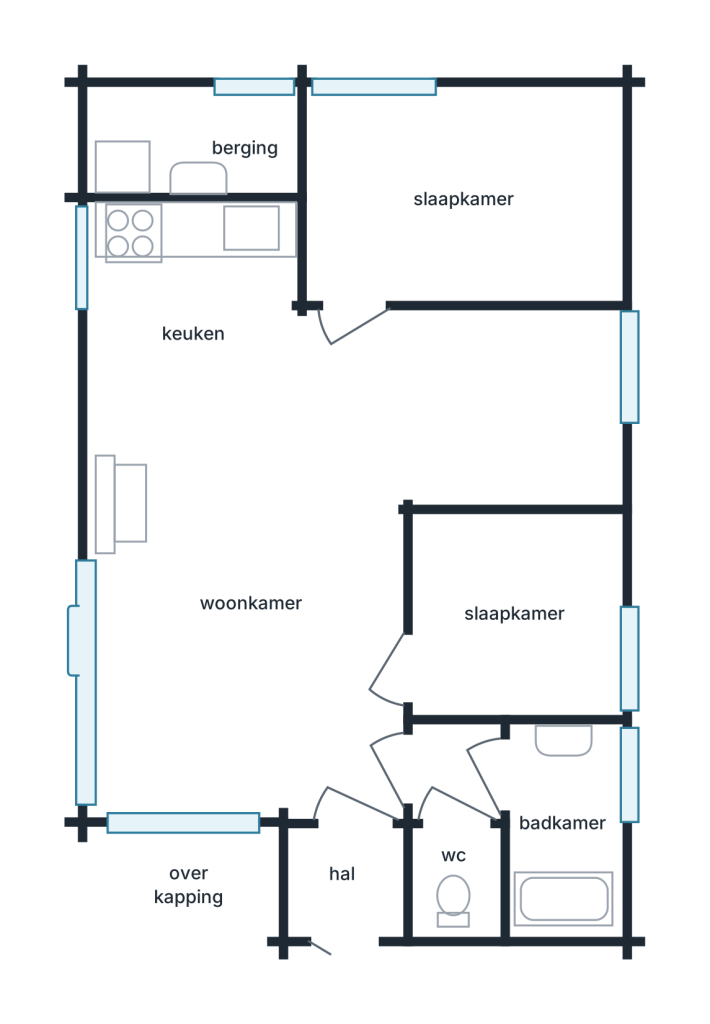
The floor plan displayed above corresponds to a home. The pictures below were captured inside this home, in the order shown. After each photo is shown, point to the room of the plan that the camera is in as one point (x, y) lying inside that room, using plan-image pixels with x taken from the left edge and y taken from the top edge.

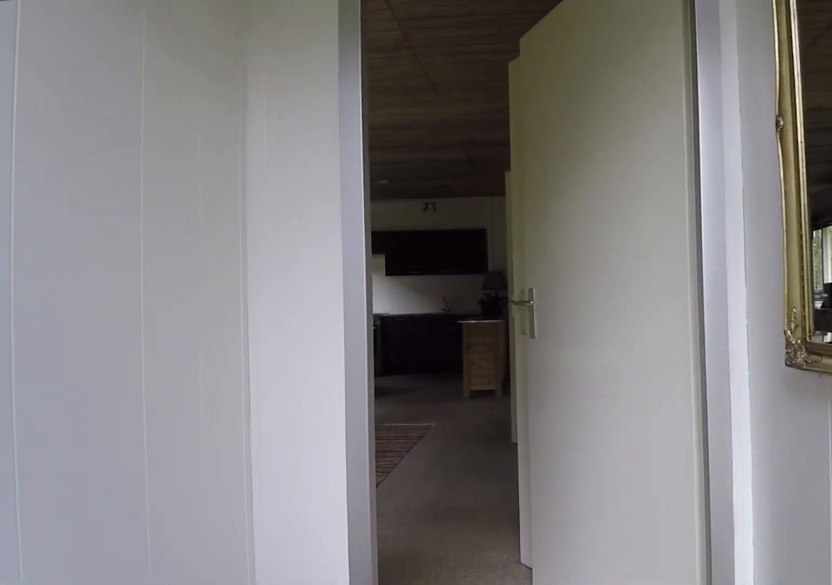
(348, 877)
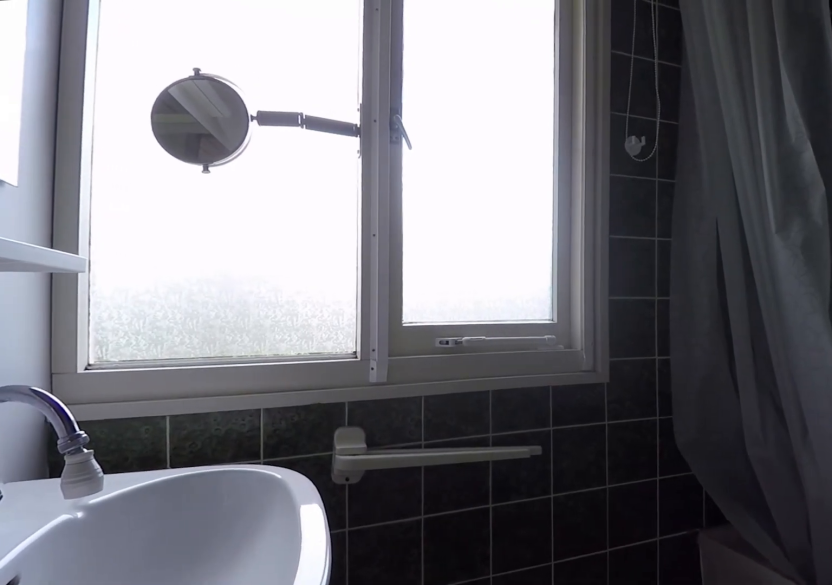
(563, 824)
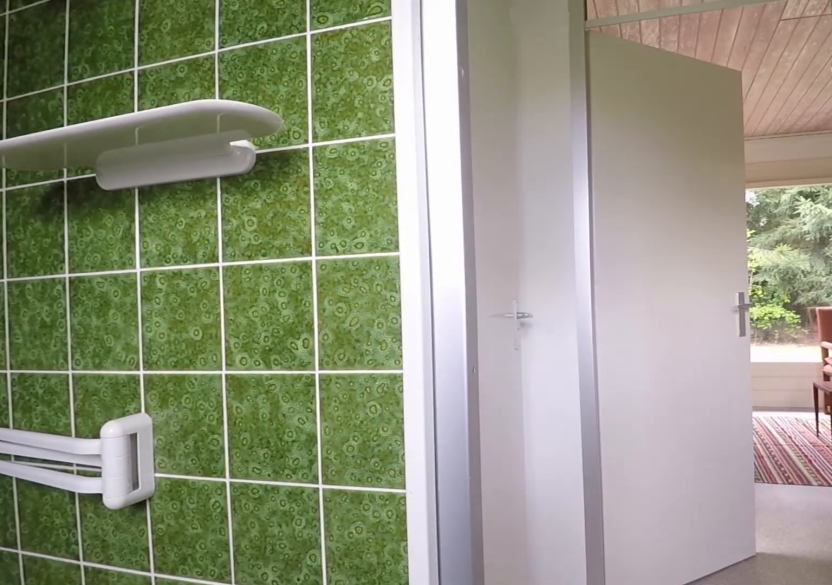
(563, 824)
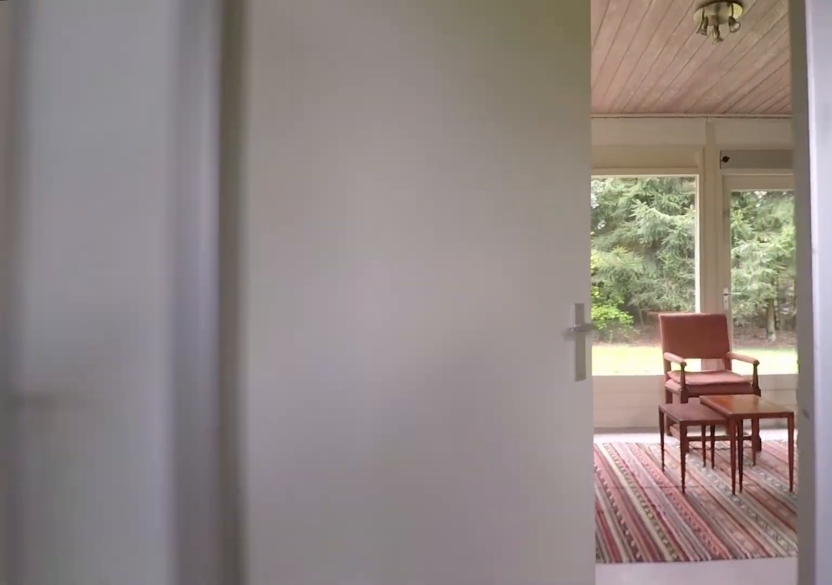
(460, 772)
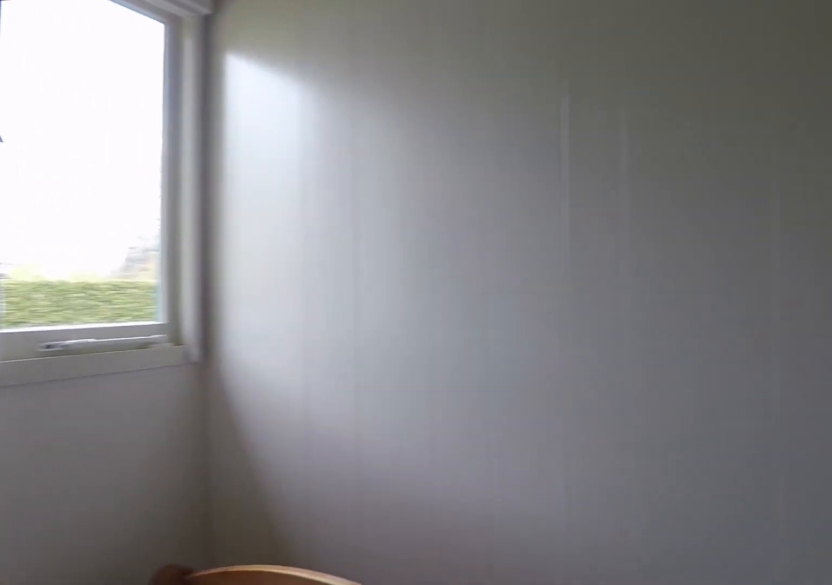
(513, 614)
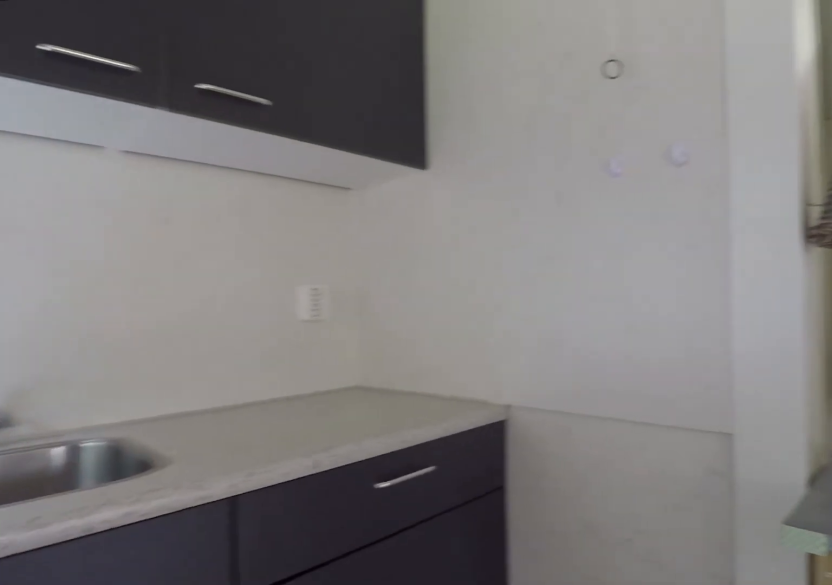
(191, 271)
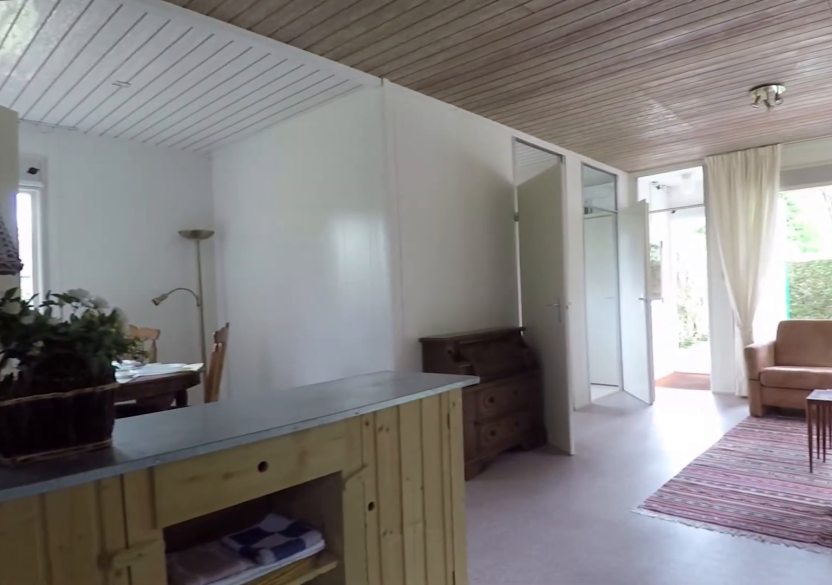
(191, 271)
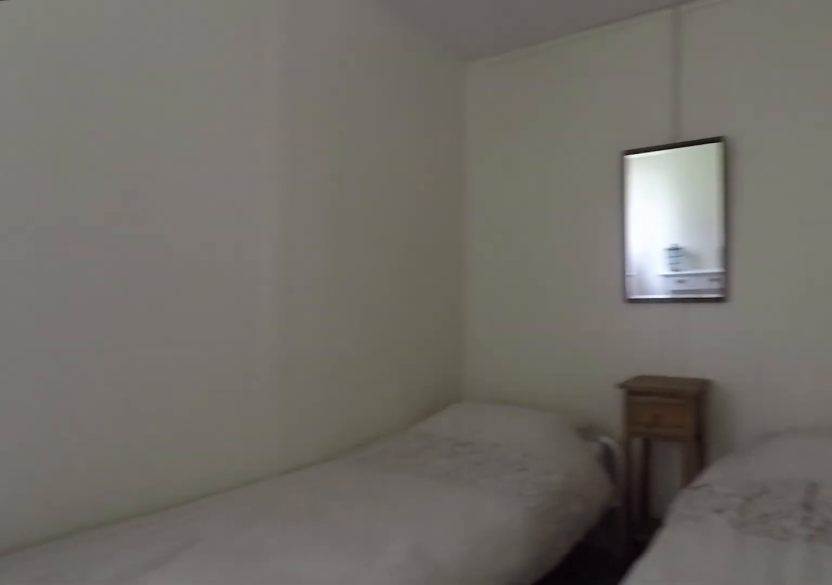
(460, 200)
